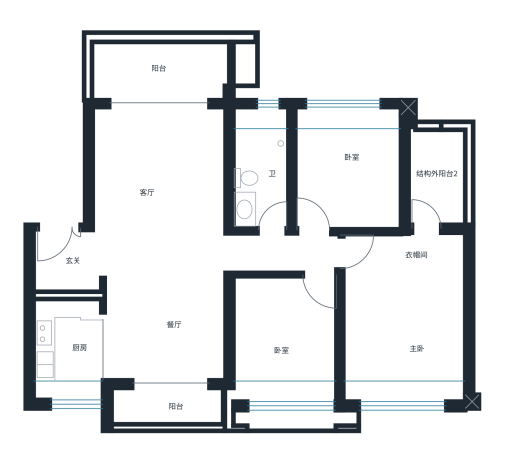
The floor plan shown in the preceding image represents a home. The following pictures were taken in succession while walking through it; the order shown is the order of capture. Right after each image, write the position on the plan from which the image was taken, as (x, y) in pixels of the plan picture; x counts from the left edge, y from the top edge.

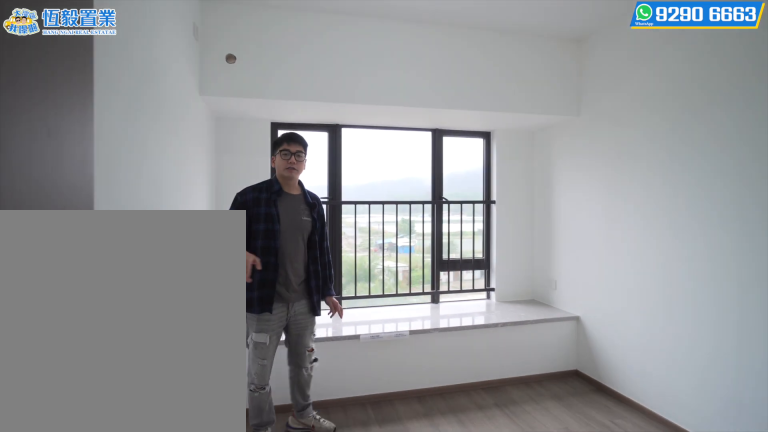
(310, 150)
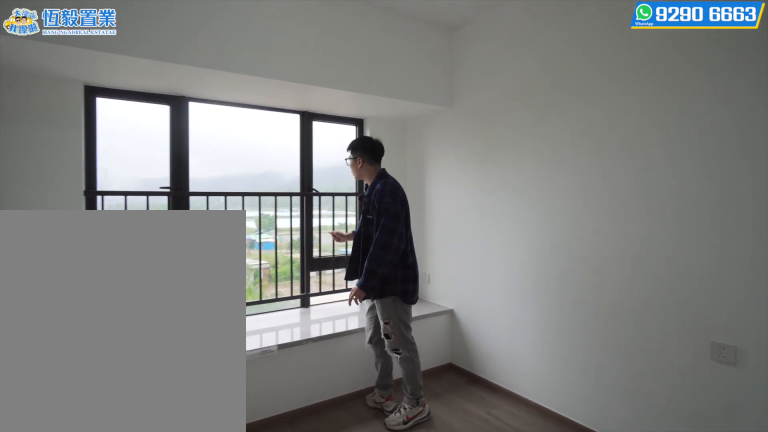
(369, 146)
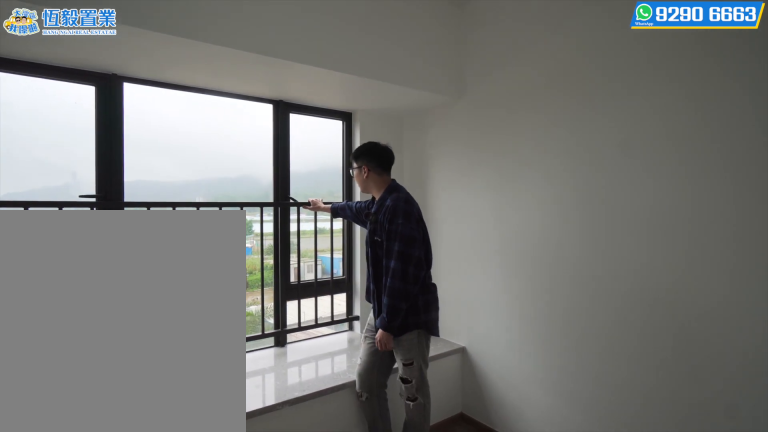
(371, 146)
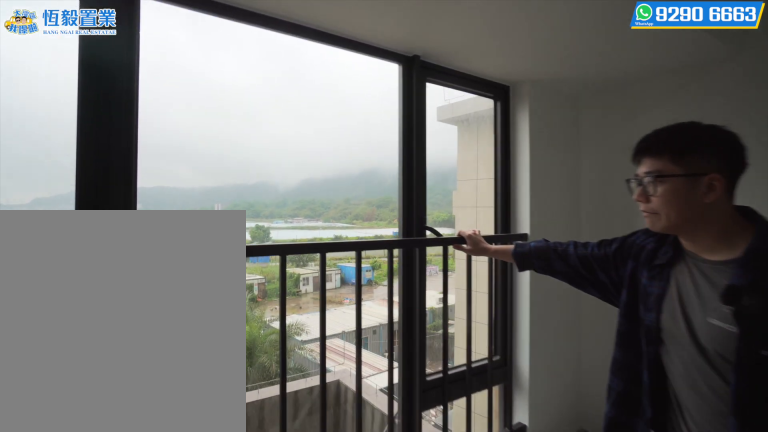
(371, 146)
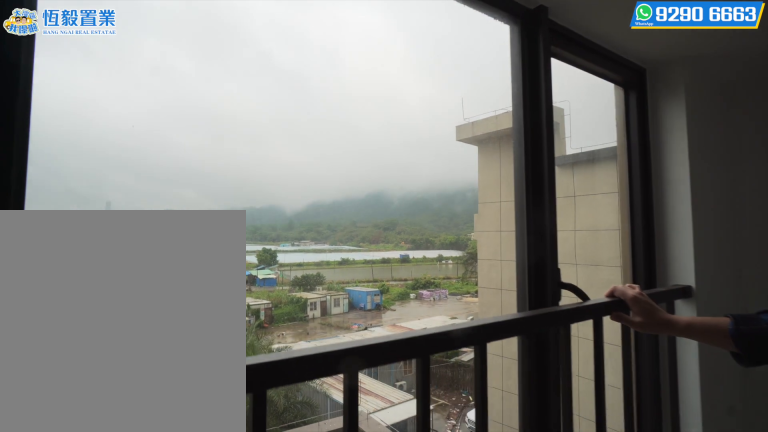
(371, 146)
